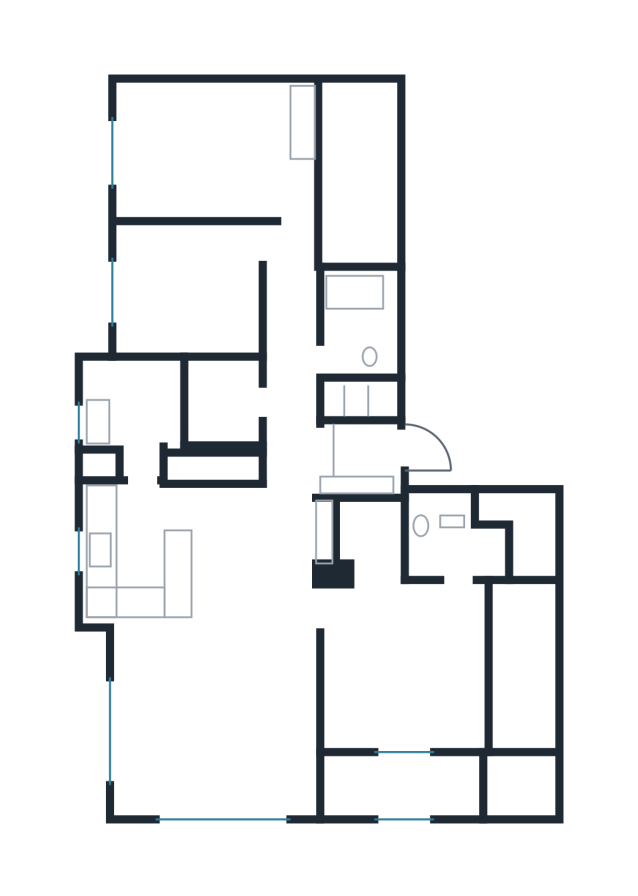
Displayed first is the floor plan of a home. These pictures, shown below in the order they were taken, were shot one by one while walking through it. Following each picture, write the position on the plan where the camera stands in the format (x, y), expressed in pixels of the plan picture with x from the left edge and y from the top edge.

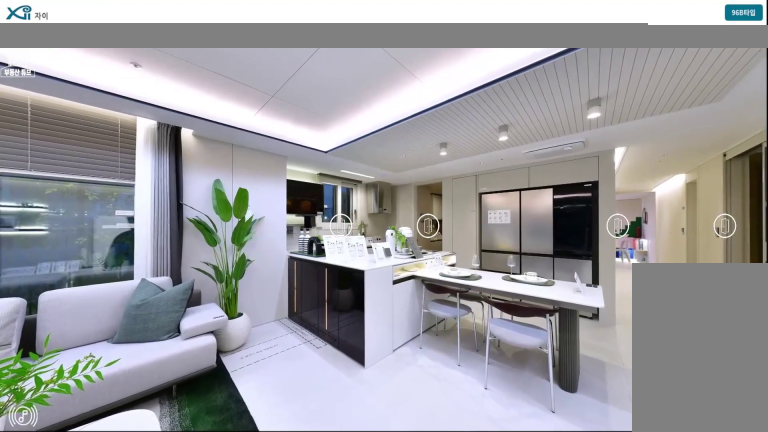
(238, 696)
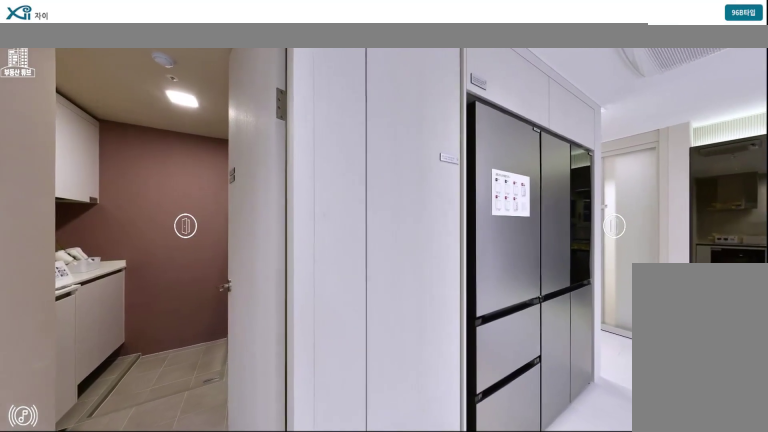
(144, 505)
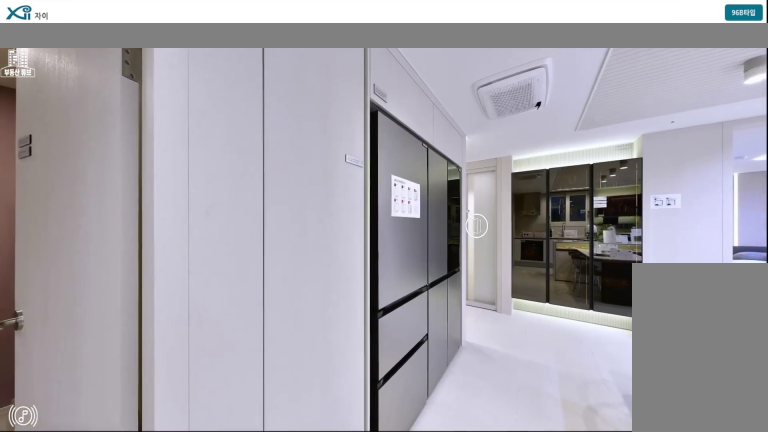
(144, 505)
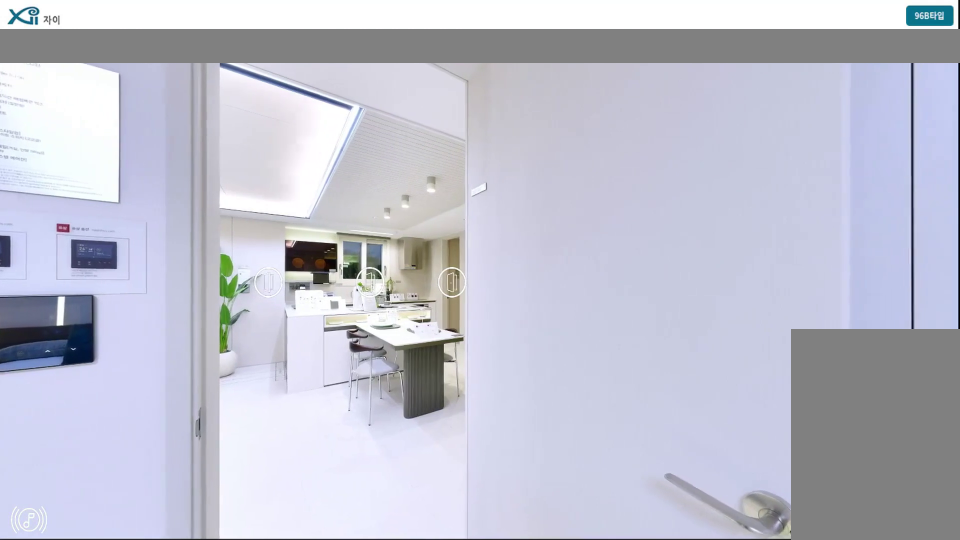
(368, 636)
